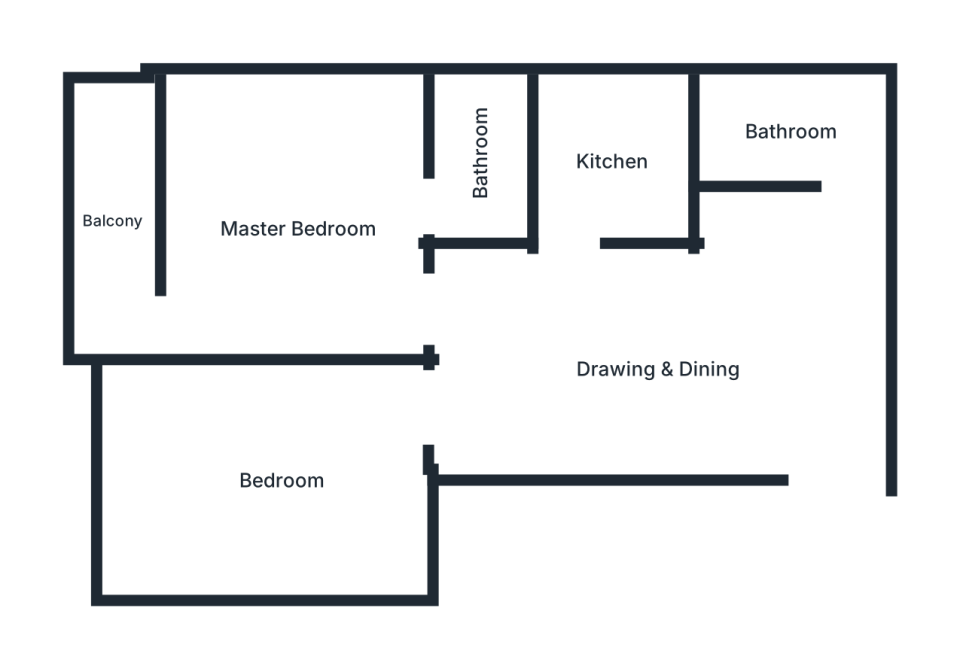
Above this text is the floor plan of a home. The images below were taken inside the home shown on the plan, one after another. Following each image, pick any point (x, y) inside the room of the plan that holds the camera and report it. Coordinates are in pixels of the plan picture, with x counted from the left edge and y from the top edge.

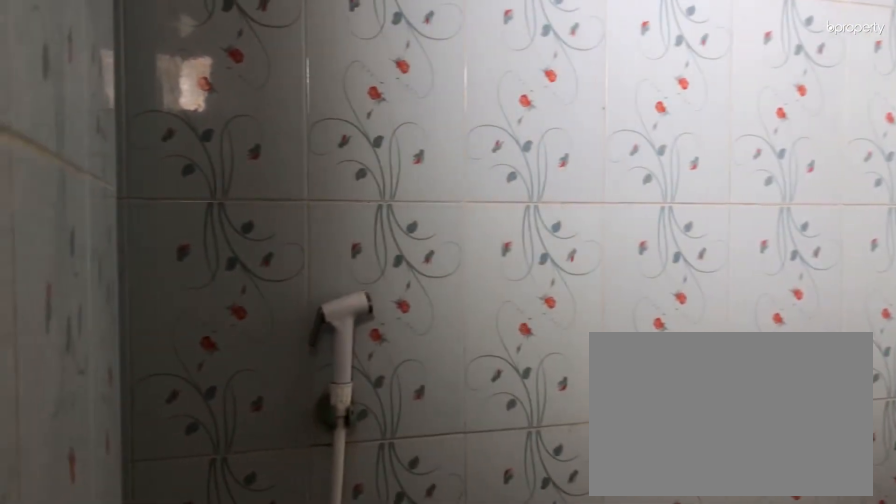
(478, 168)
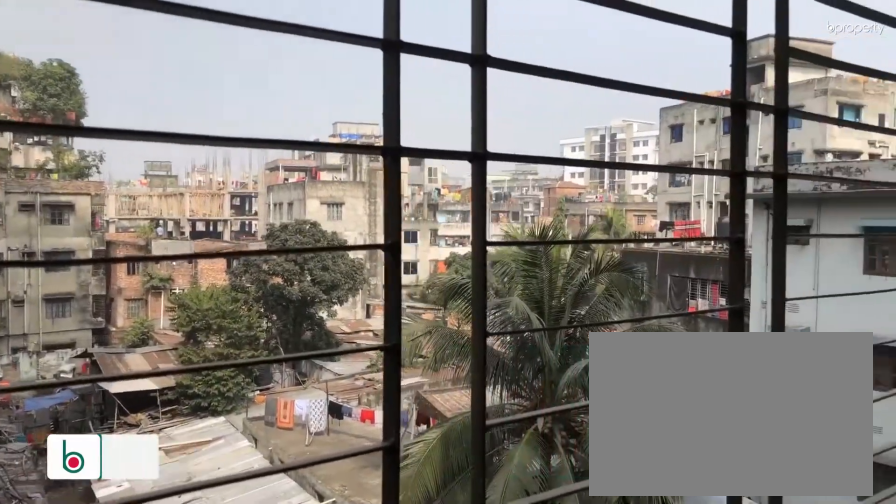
(110, 222)
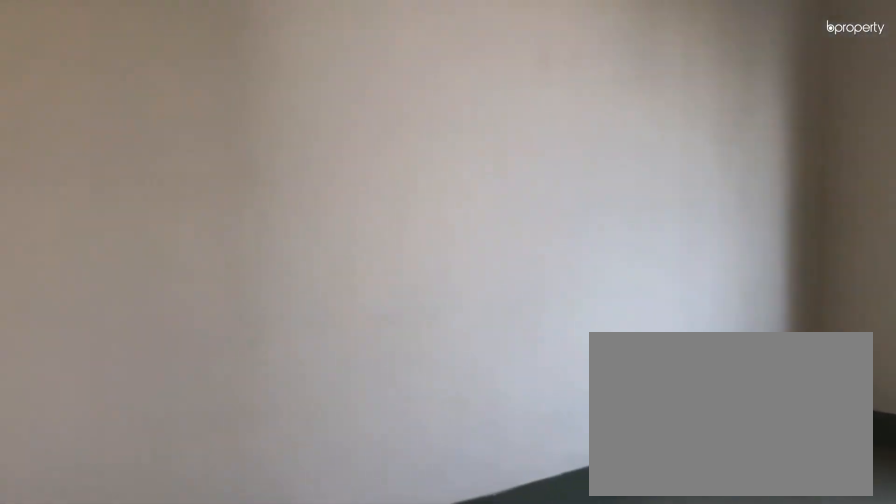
(281, 478)
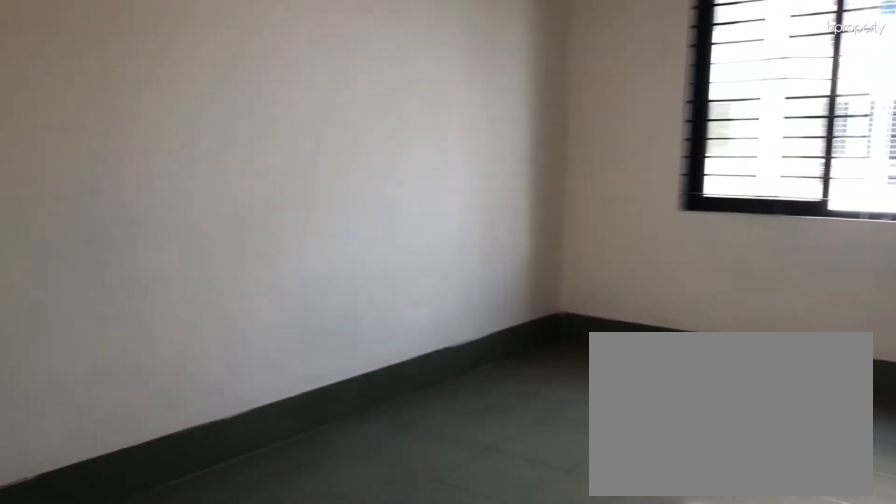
(281, 478)
